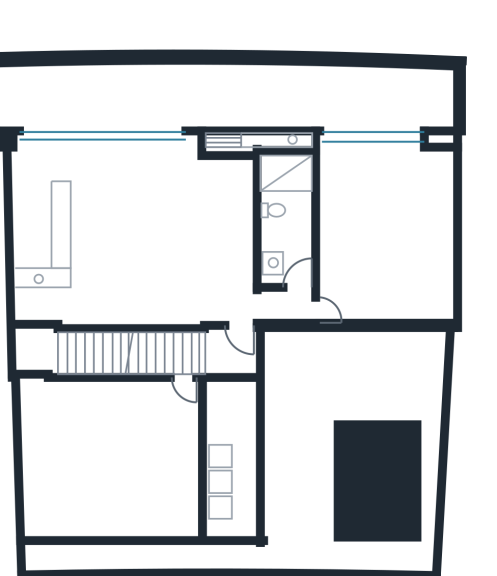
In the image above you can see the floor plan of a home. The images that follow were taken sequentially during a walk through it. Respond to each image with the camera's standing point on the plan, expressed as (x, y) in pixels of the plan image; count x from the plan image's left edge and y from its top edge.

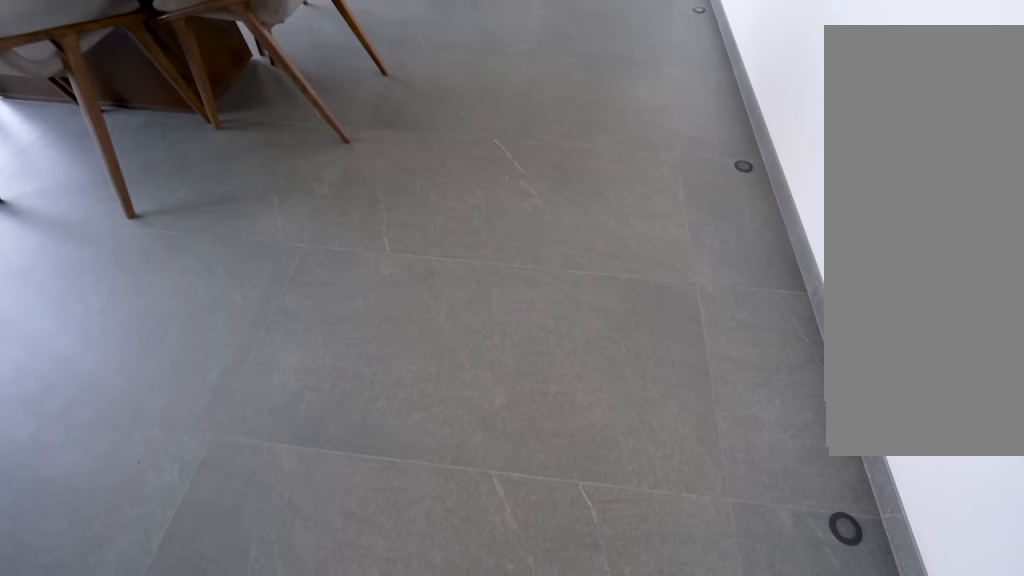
(130, 211)
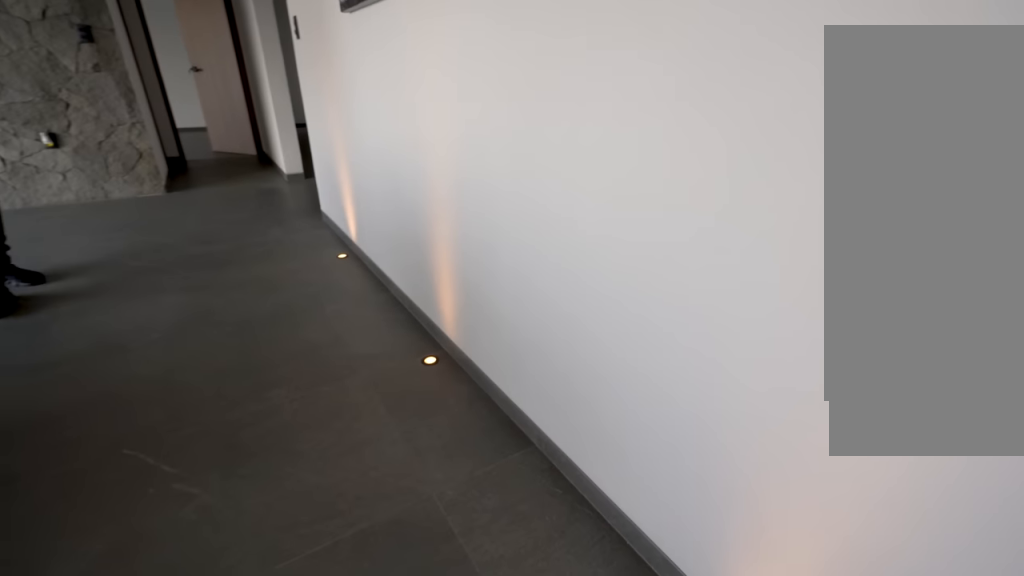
(129, 310)
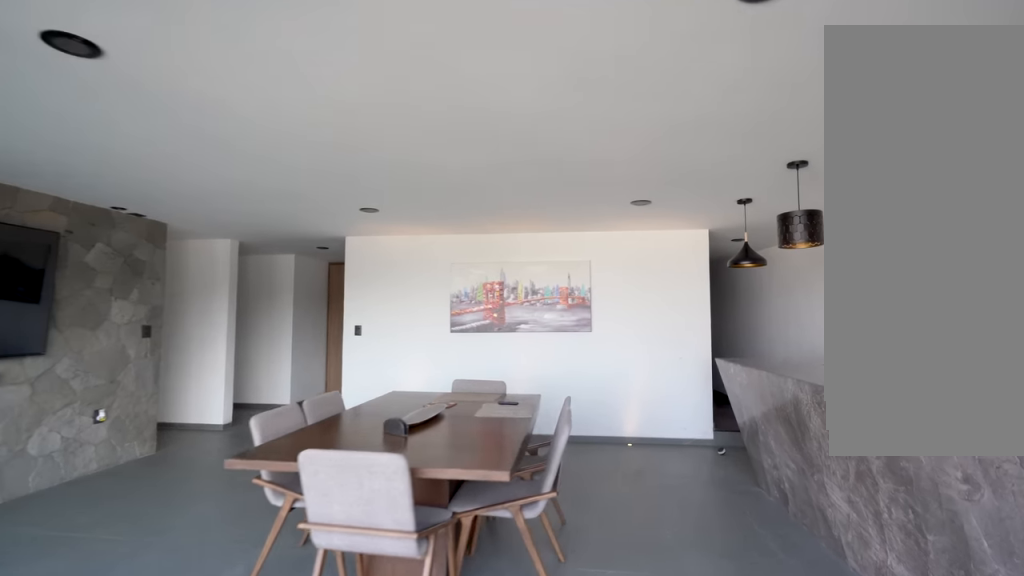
(132, 161)
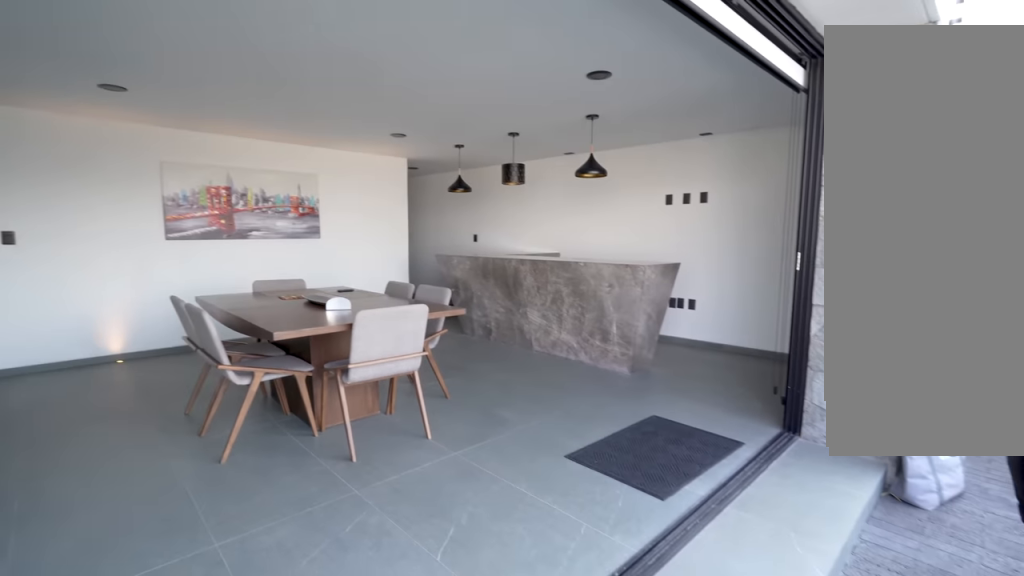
(172, 165)
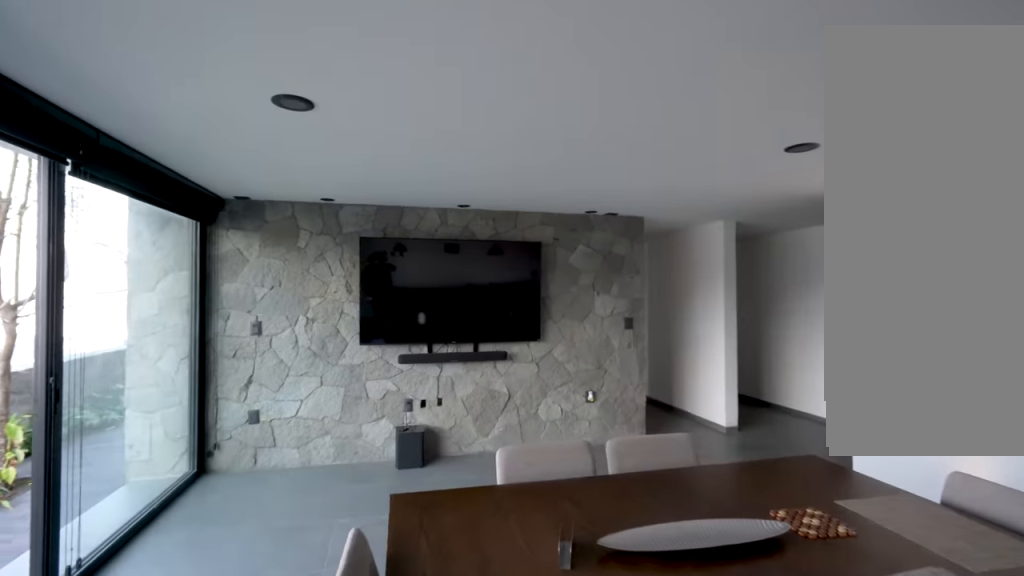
(77, 135)
